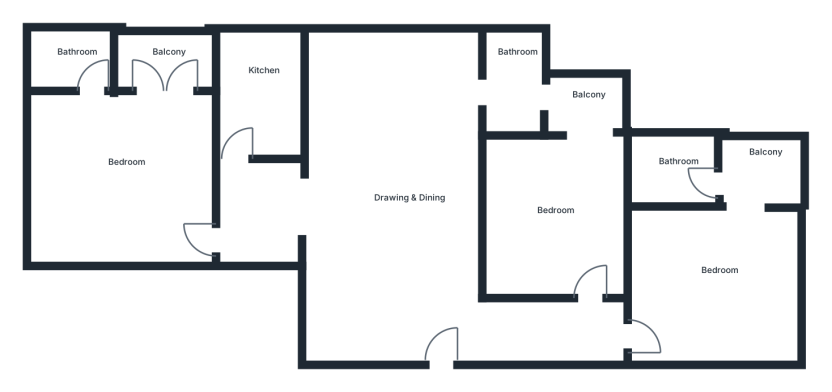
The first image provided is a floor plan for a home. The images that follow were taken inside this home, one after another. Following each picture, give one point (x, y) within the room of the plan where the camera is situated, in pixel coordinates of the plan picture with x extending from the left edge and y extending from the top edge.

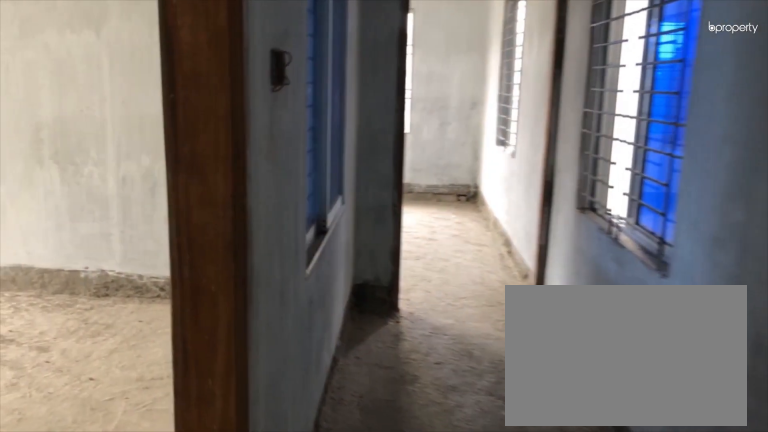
(574, 283)
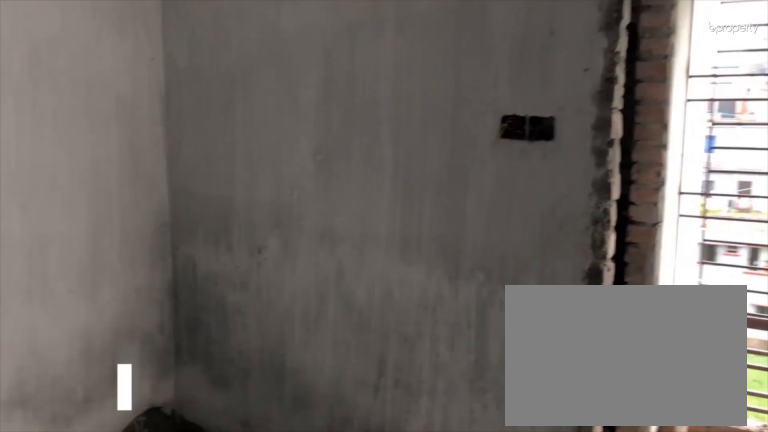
(541, 214)
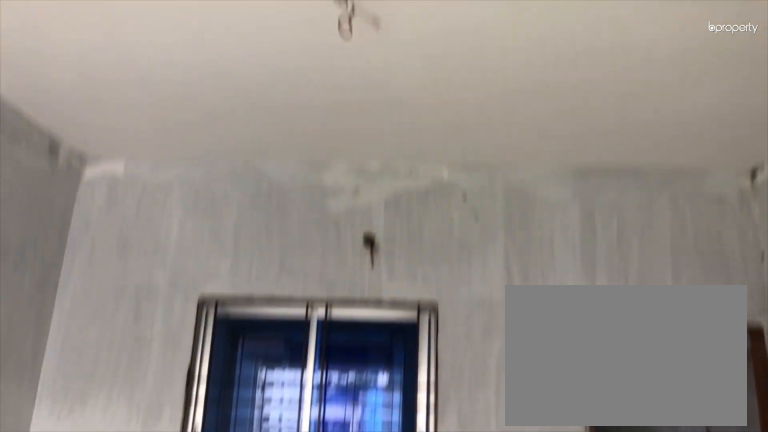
(541, 214)
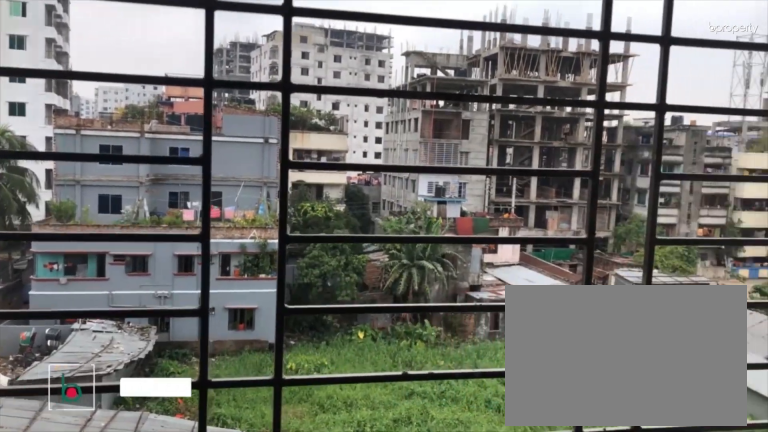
(591, 100)
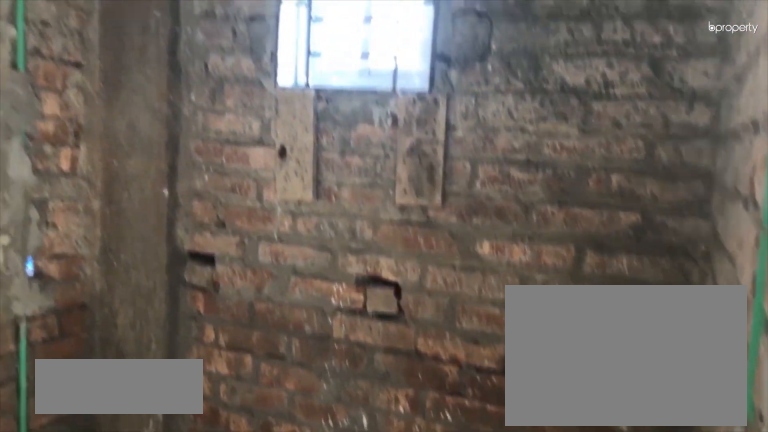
(522, 92)
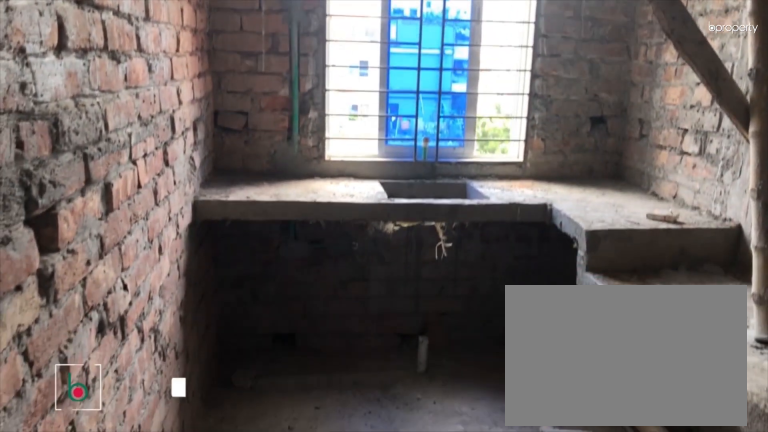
(274, 94)
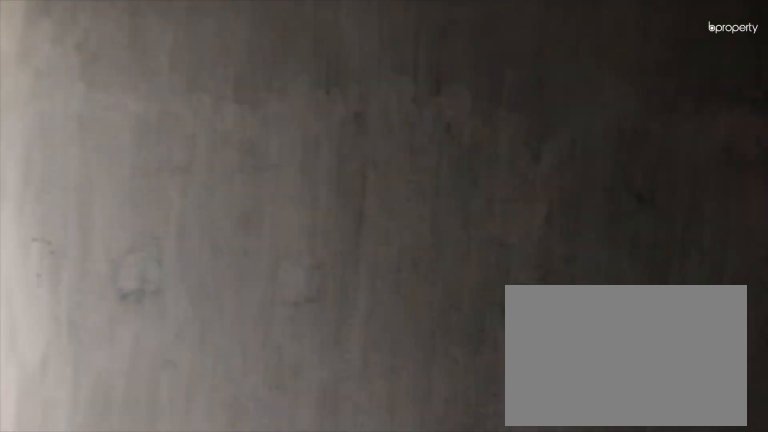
(116, 161)
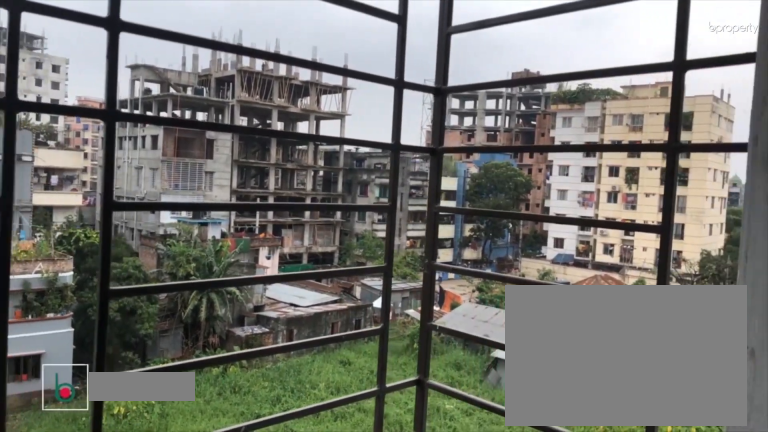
(169, 59)
